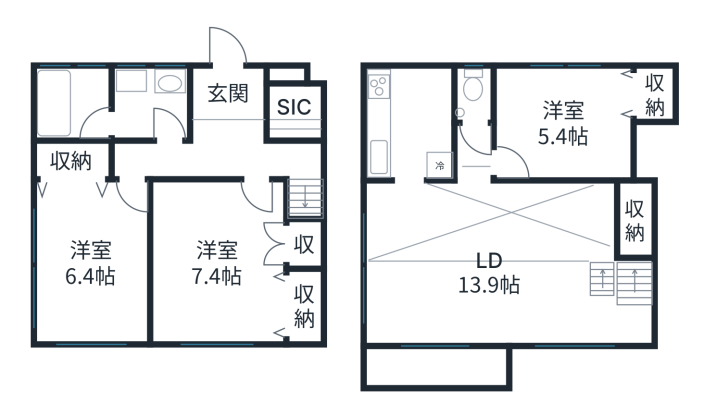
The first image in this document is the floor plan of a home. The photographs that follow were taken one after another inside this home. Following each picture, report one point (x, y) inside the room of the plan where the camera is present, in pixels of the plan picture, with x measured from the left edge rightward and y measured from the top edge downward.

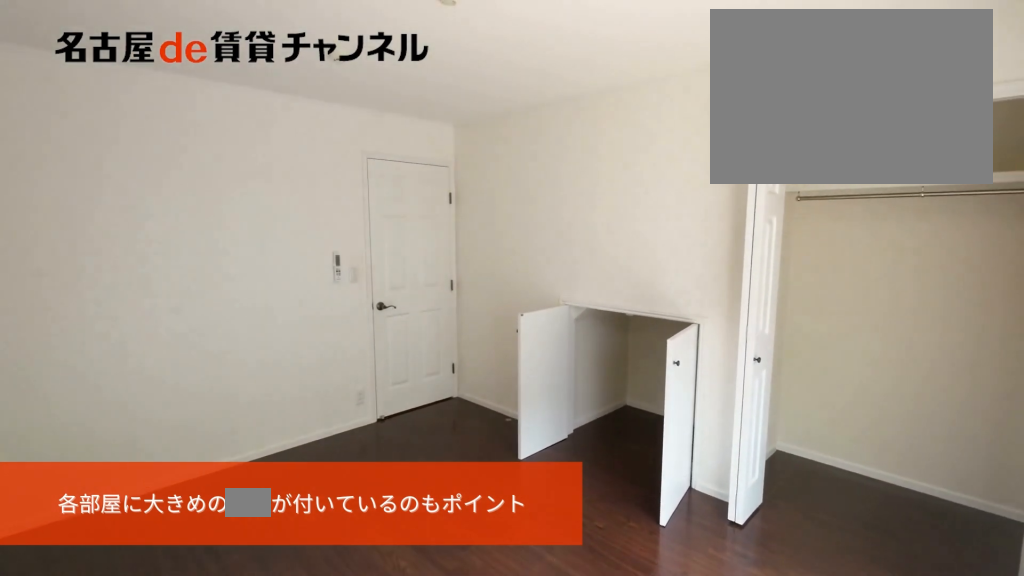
(232, 267)
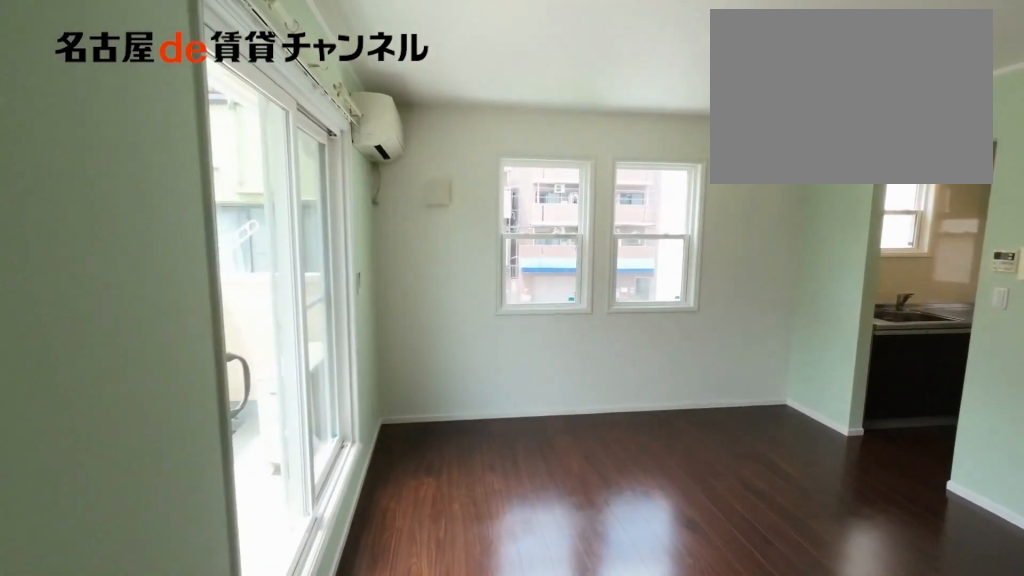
(509, 265)
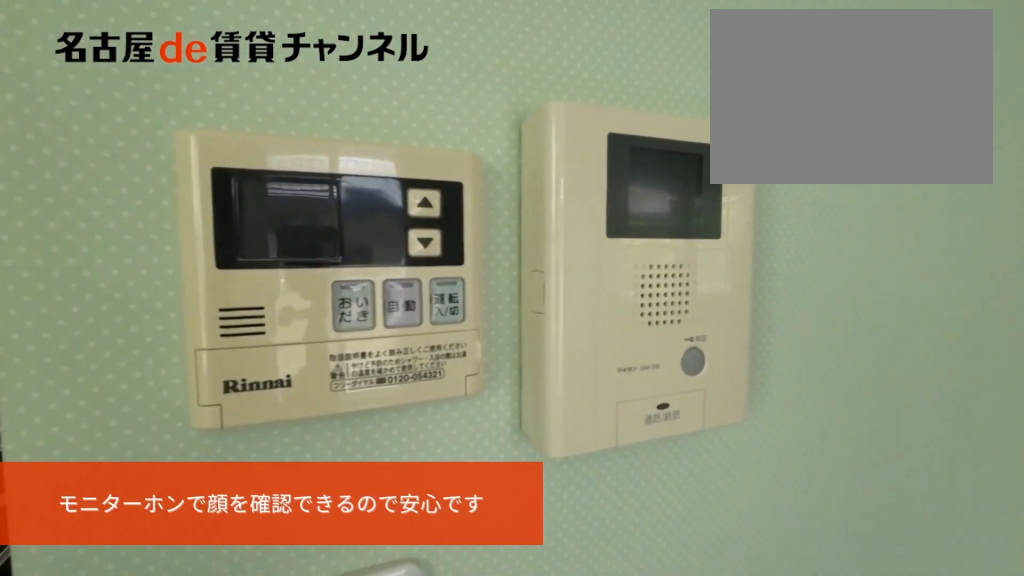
(509, 265)
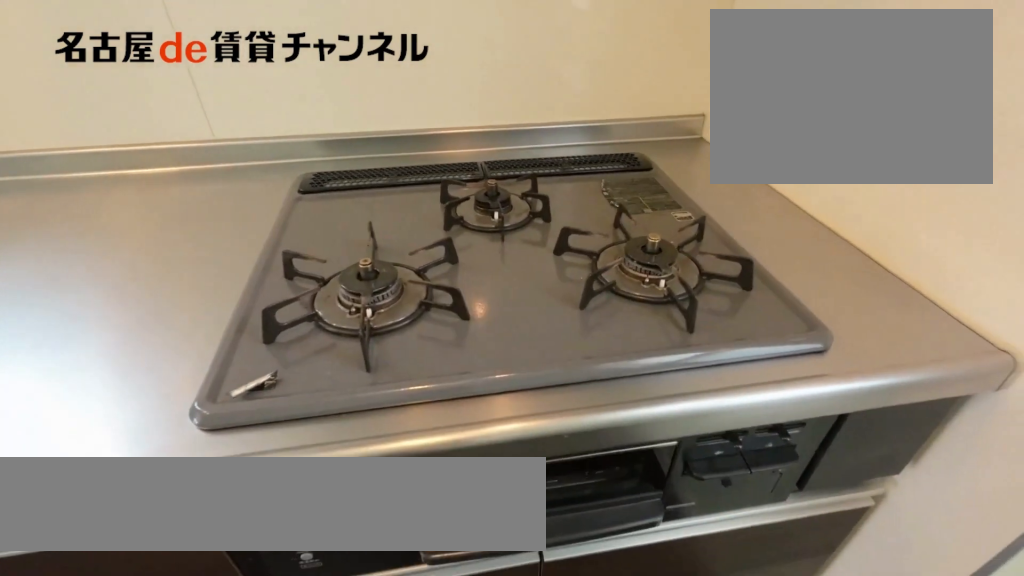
(408, 123)
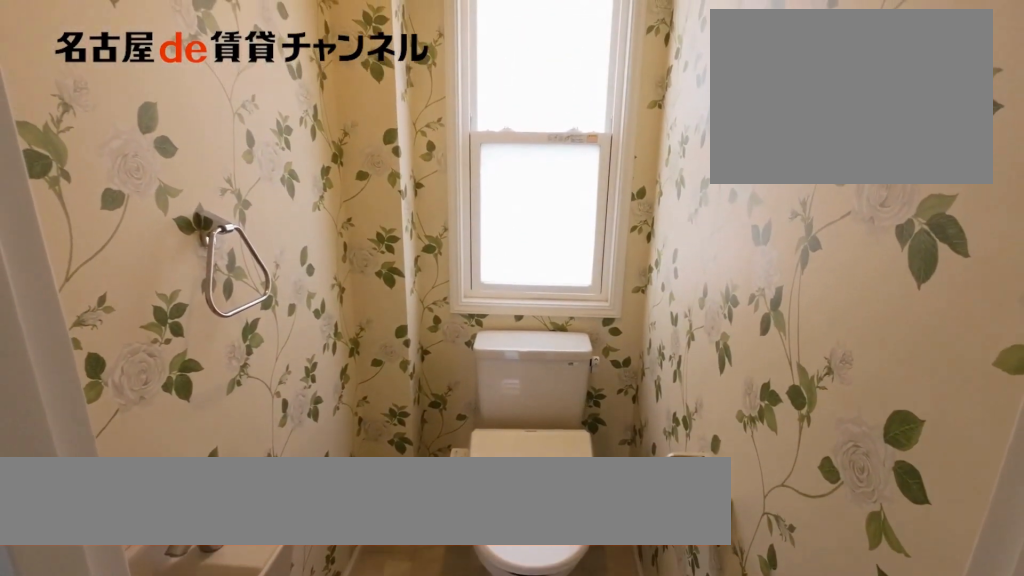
(473, 96)
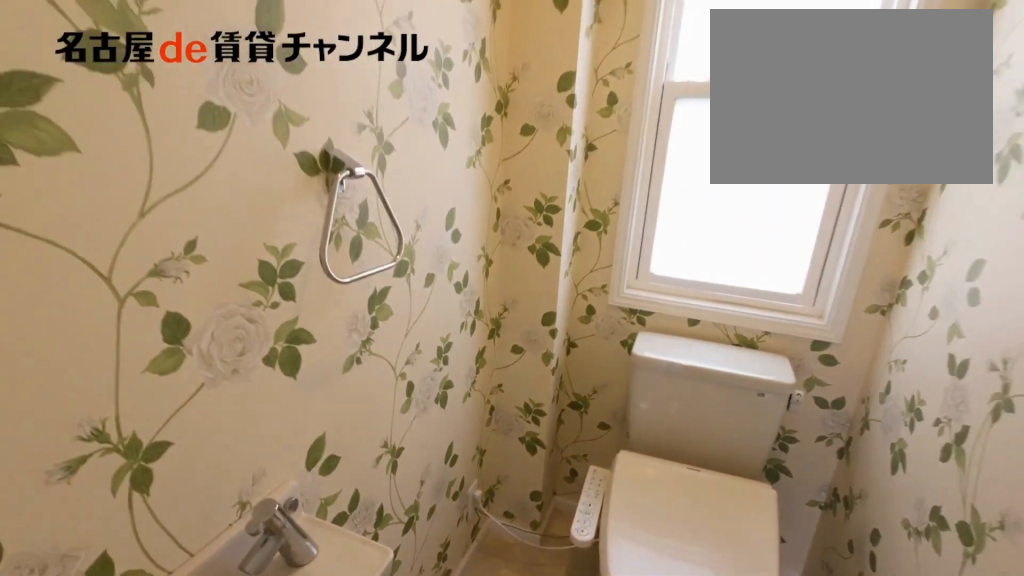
(473, 96)
